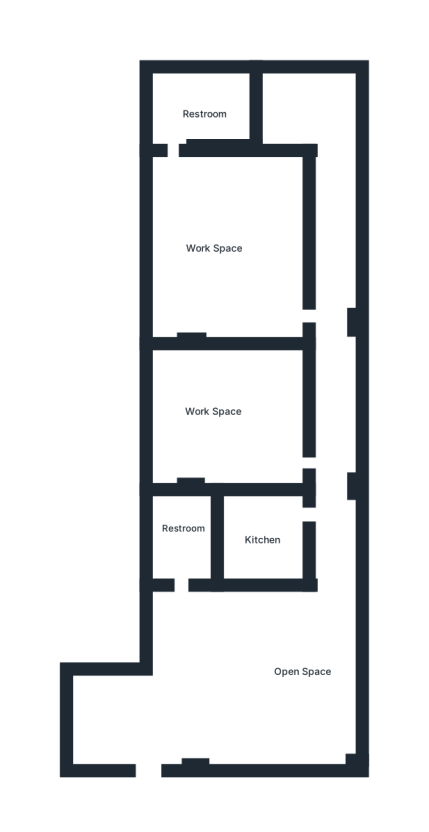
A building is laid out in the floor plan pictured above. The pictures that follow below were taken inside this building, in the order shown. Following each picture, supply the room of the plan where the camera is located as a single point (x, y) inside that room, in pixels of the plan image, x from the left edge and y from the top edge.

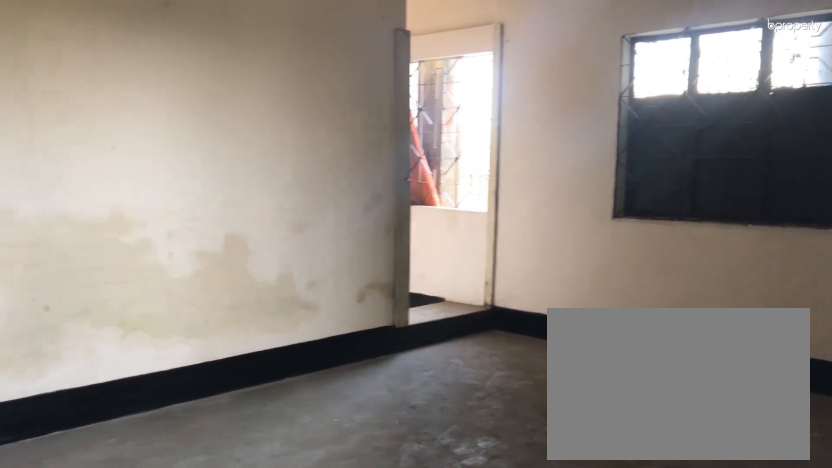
(147, 766)
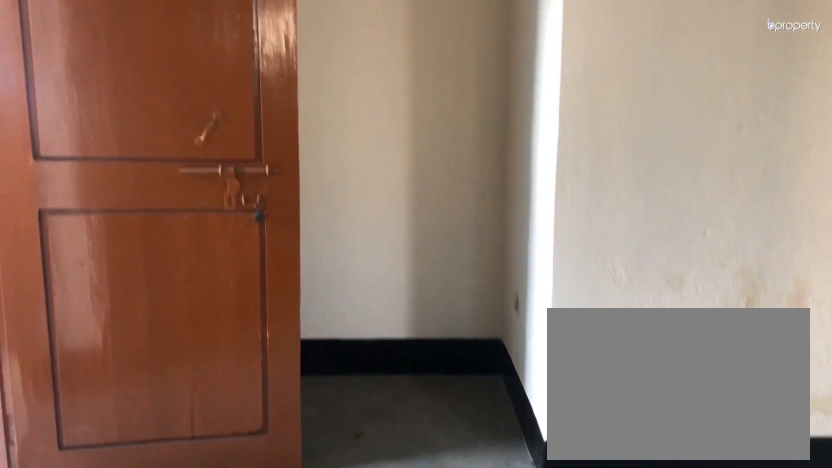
(288, 668)
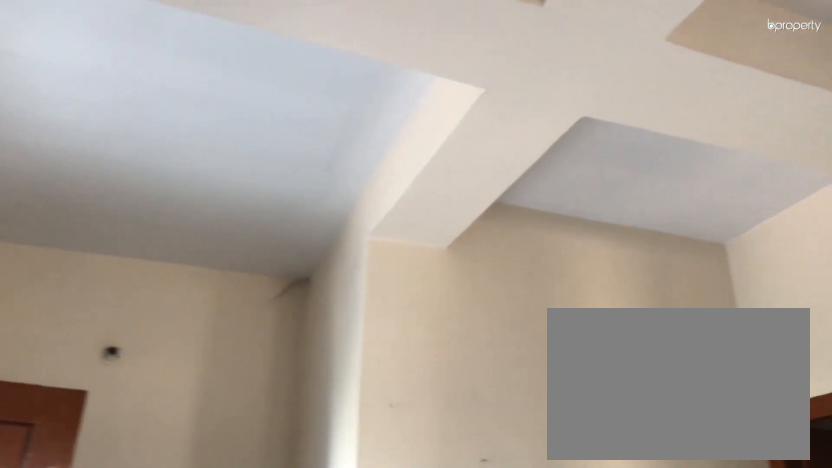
(288, 668)
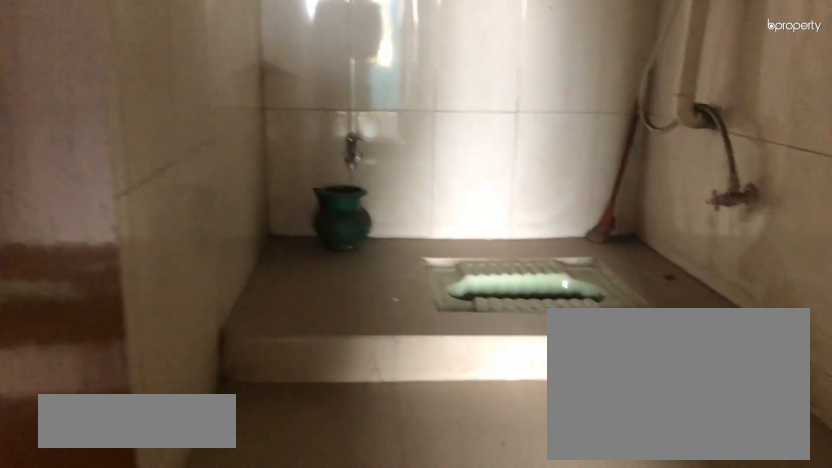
(187, 541)
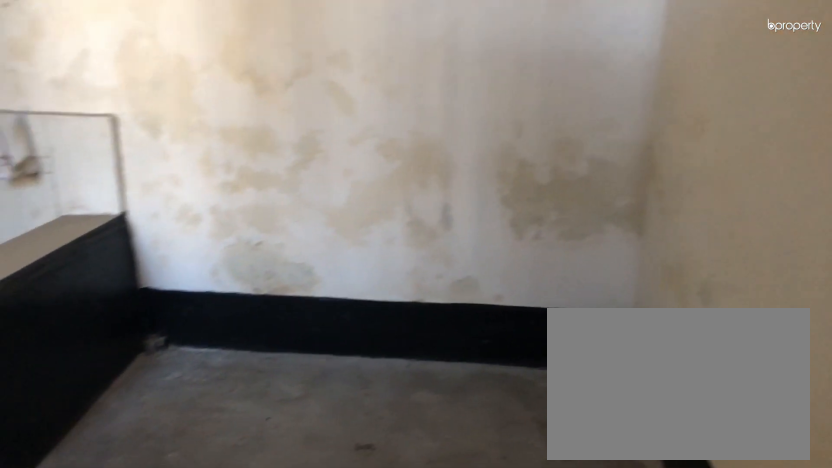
(261, 535)
